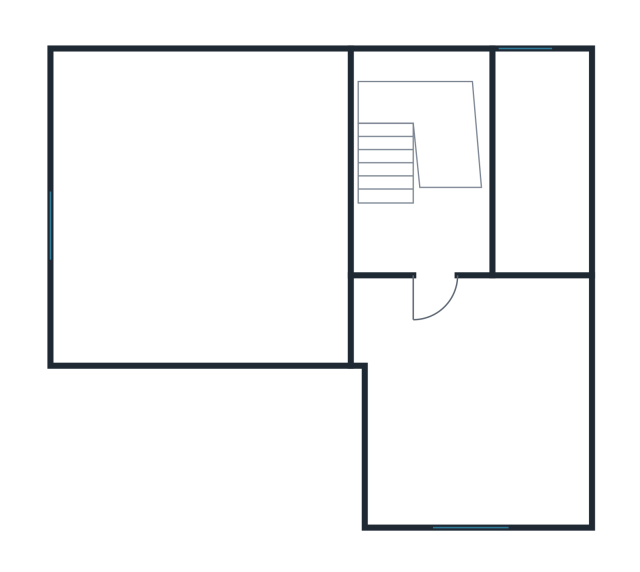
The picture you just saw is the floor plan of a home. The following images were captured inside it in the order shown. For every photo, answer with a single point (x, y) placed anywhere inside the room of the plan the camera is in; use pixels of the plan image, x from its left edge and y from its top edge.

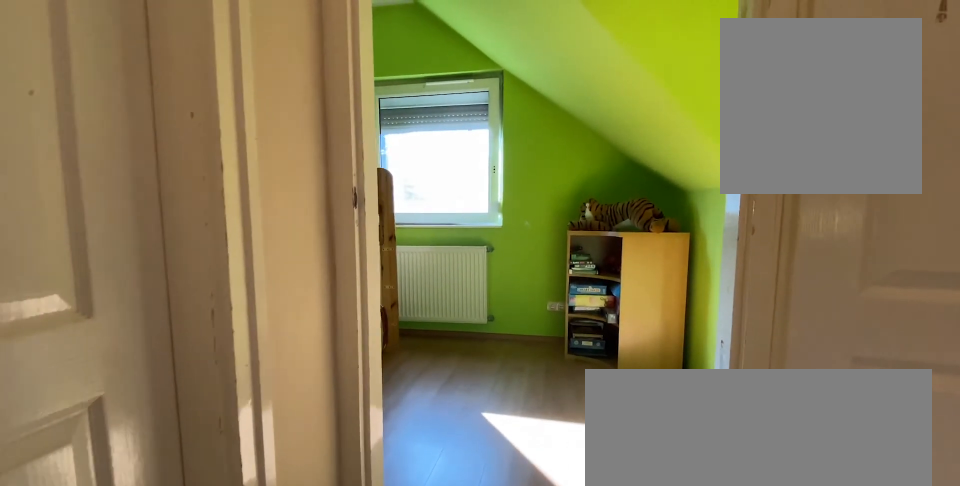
(459, 425)
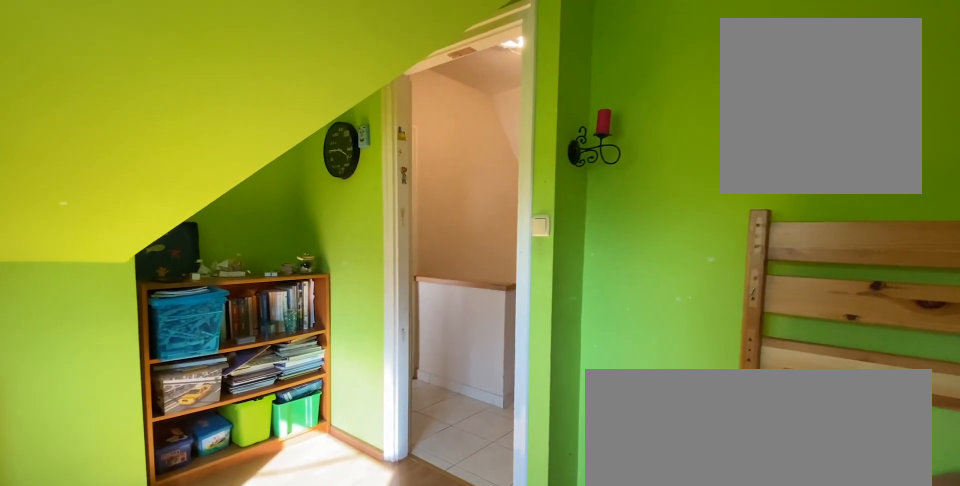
(459, 425)
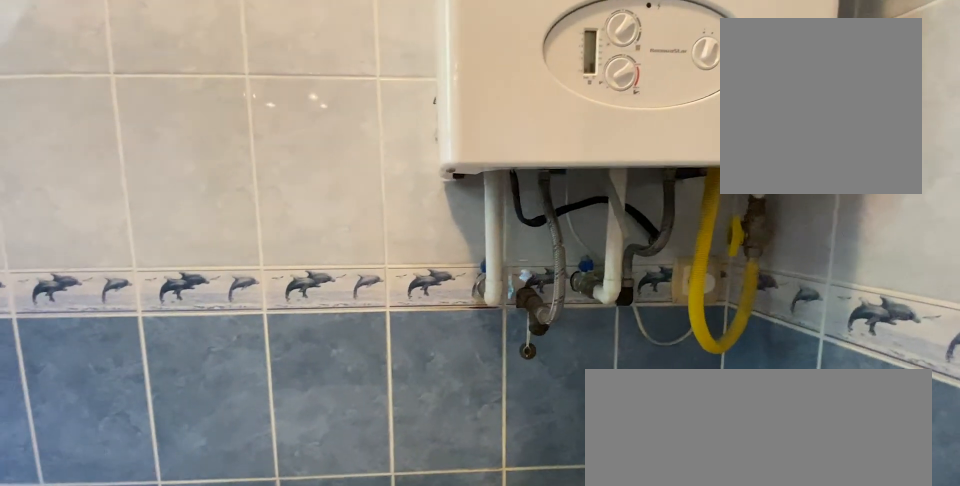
(528, 175)
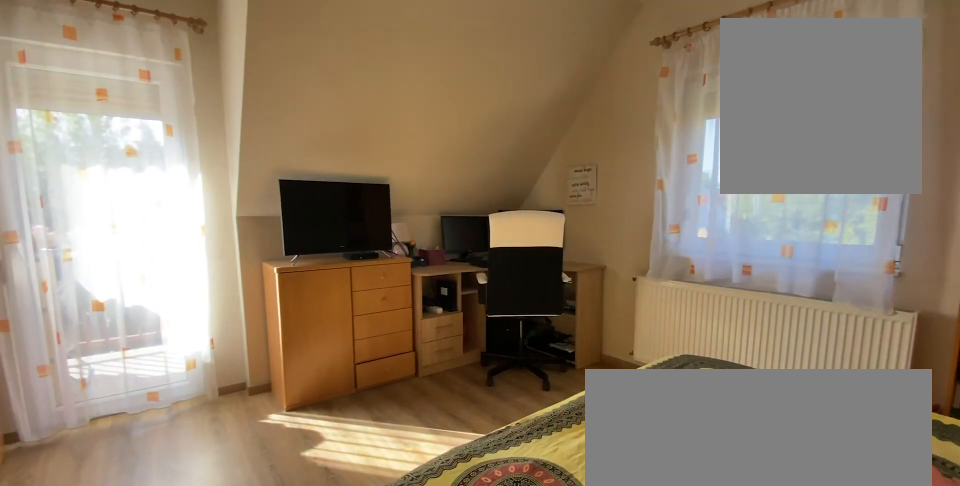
(201, 223)
